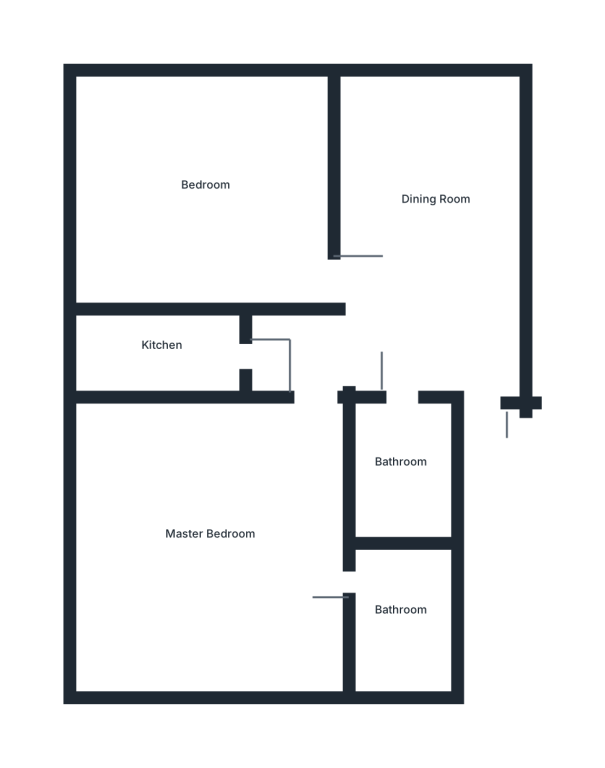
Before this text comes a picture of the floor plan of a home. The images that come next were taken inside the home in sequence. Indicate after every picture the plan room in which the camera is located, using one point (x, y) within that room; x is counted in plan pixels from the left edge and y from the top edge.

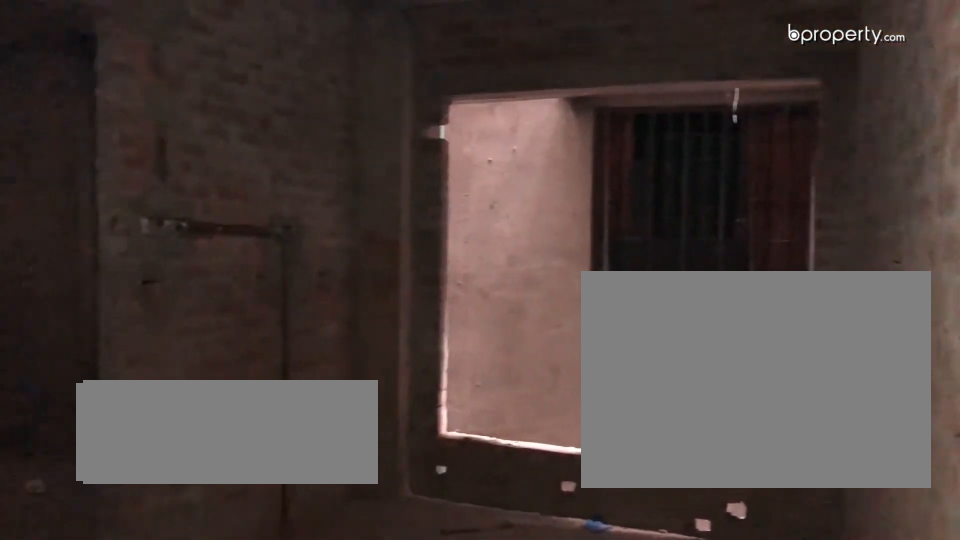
(430, 296)
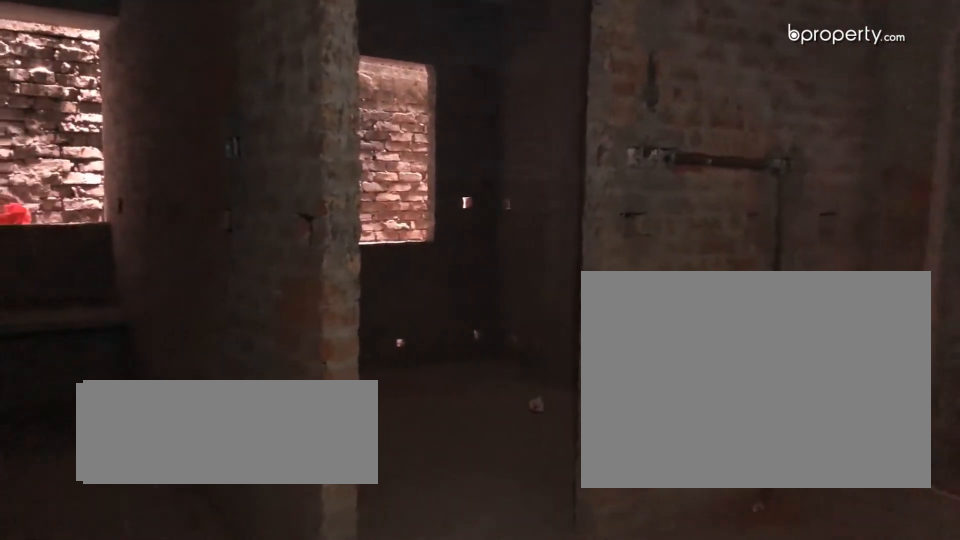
(430, 296)
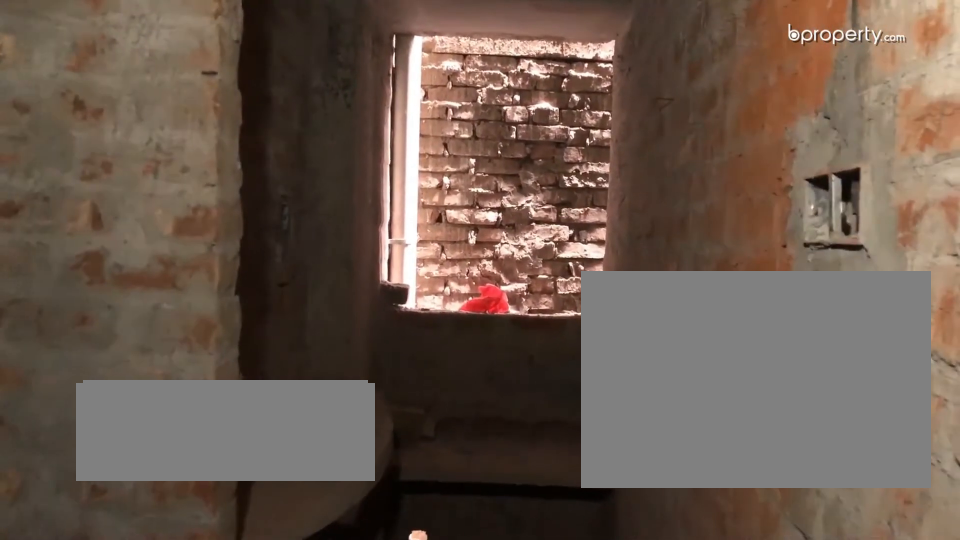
(181, 355)
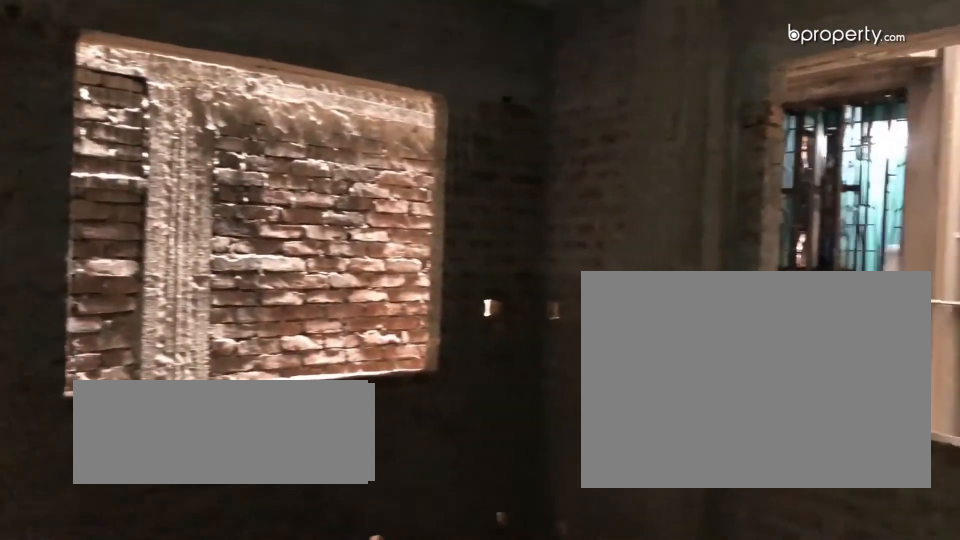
(205, 207)
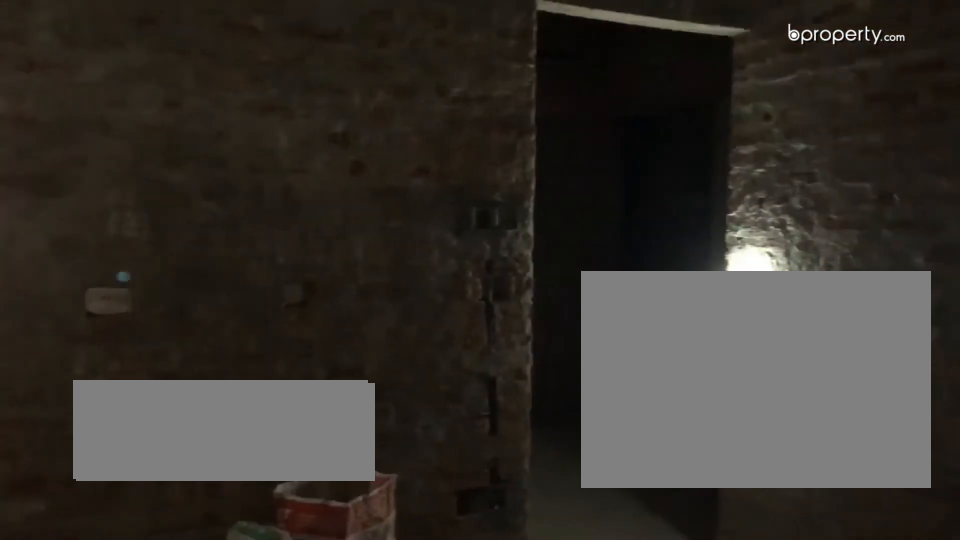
(205, 207)
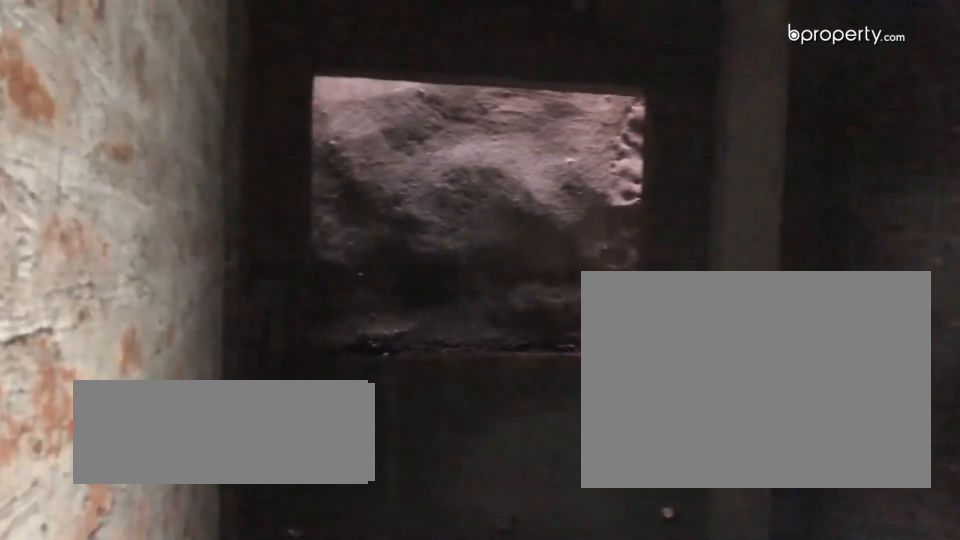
(222, 555)
